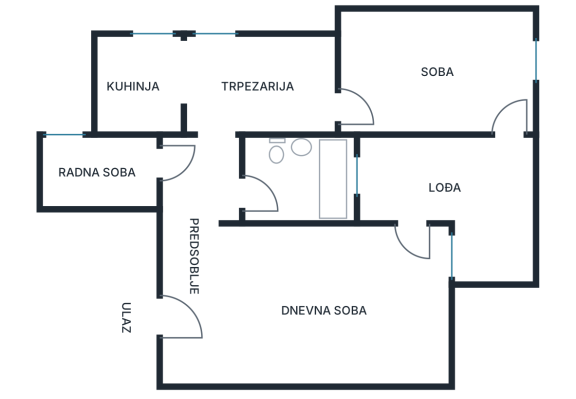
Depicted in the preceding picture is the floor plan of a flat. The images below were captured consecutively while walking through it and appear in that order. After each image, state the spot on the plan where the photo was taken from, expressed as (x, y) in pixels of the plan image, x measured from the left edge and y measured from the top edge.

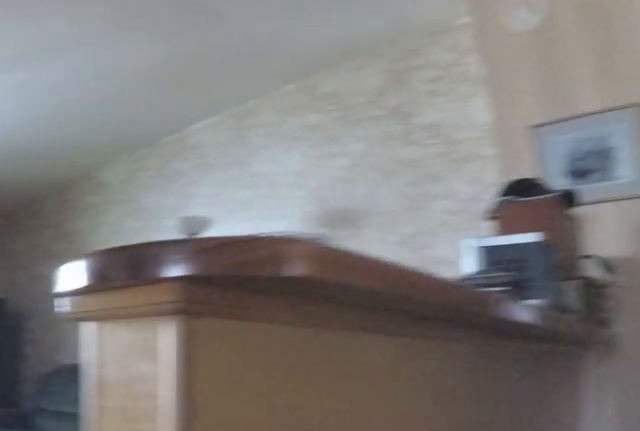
(176, 267)
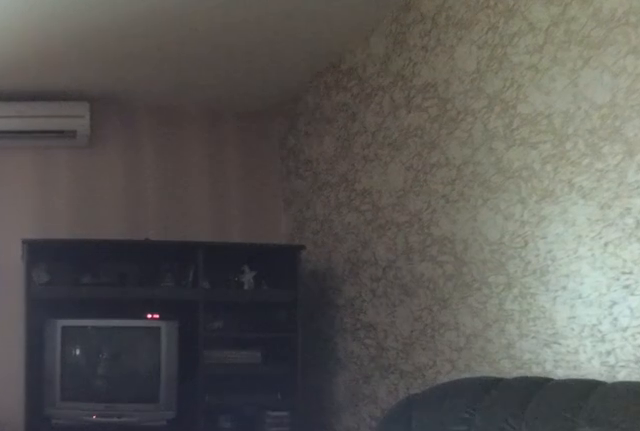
(270, 309)
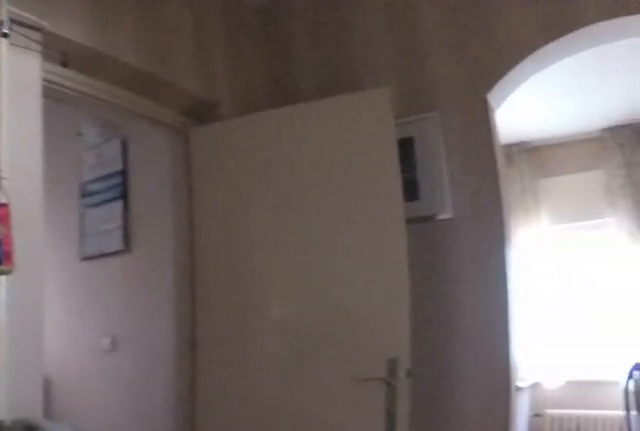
(216, 268)
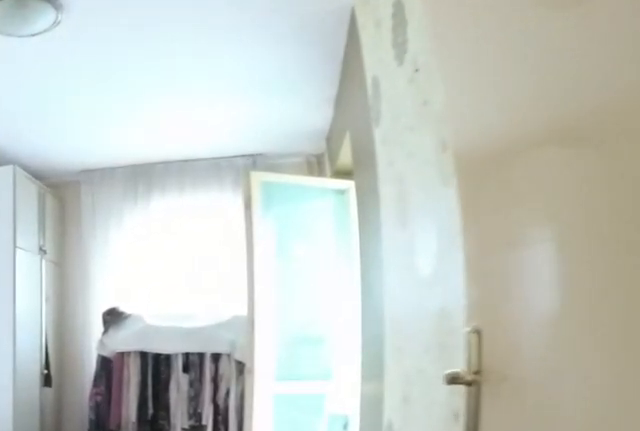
(325, 97)
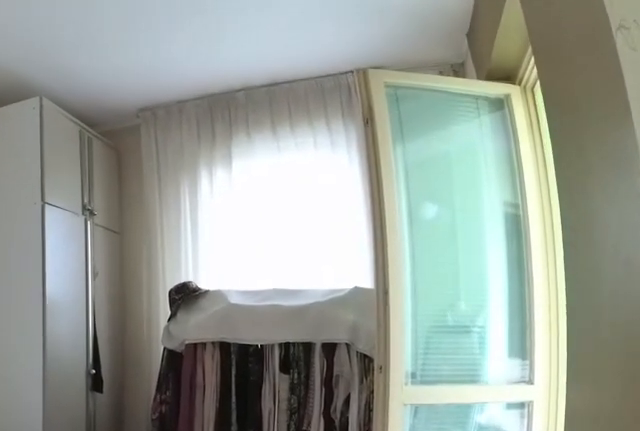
(403, 100)
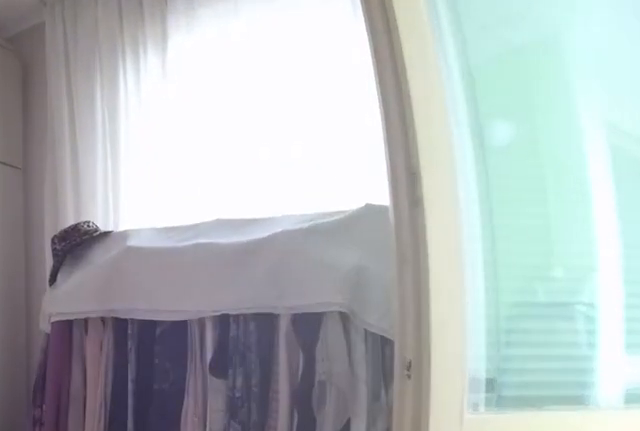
(485, 101)
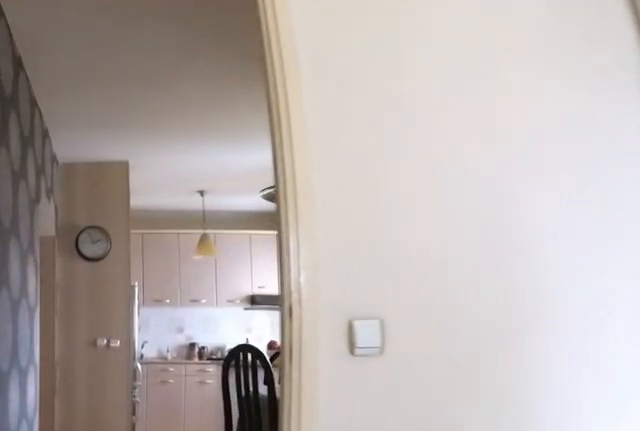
(440, 113)
